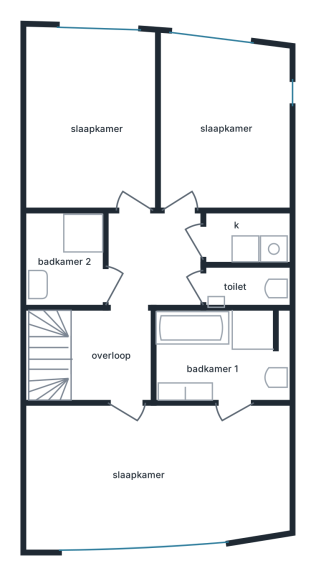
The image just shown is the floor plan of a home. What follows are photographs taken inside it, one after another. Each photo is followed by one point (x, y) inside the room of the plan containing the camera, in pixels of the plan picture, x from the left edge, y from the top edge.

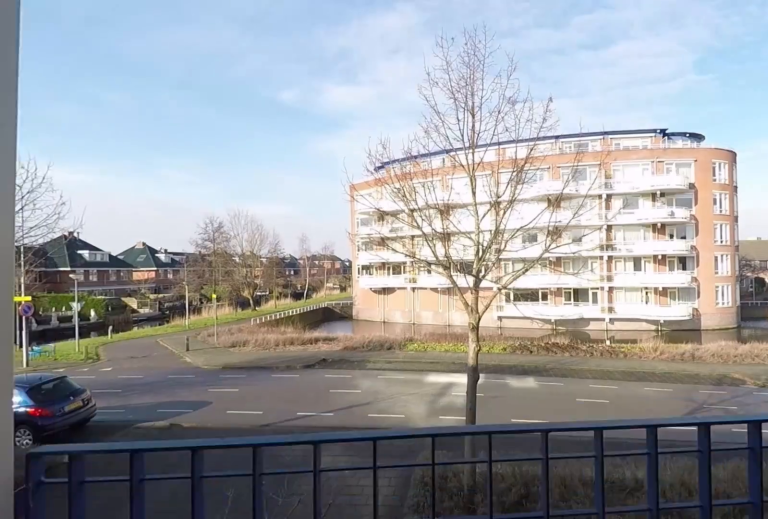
(156, 473)
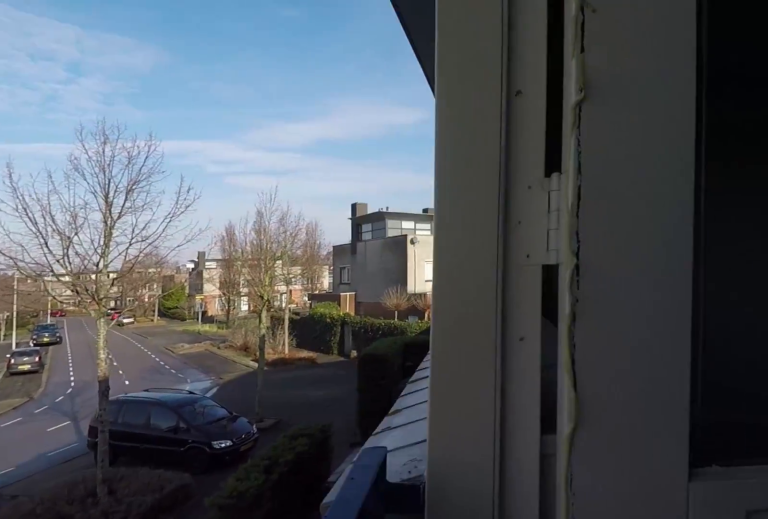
(156, 473)
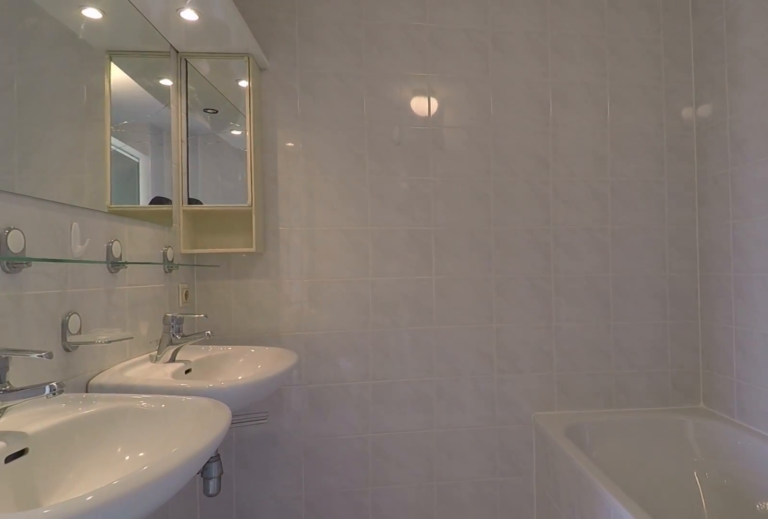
(215, 351)
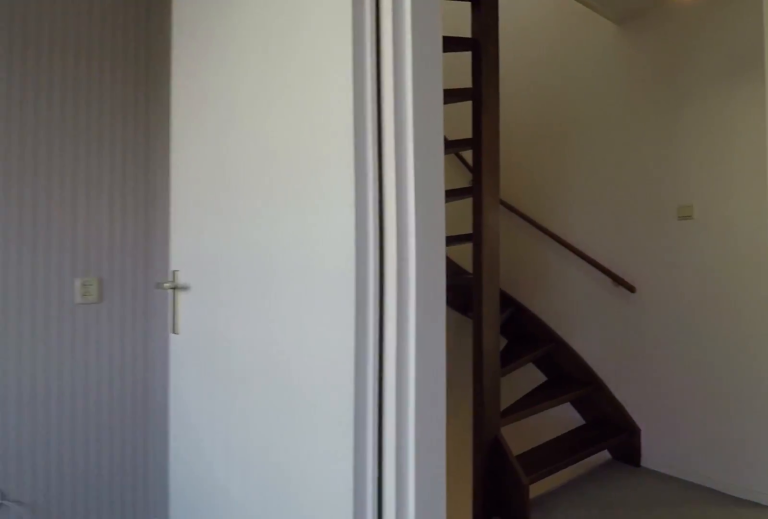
(156, 473)
